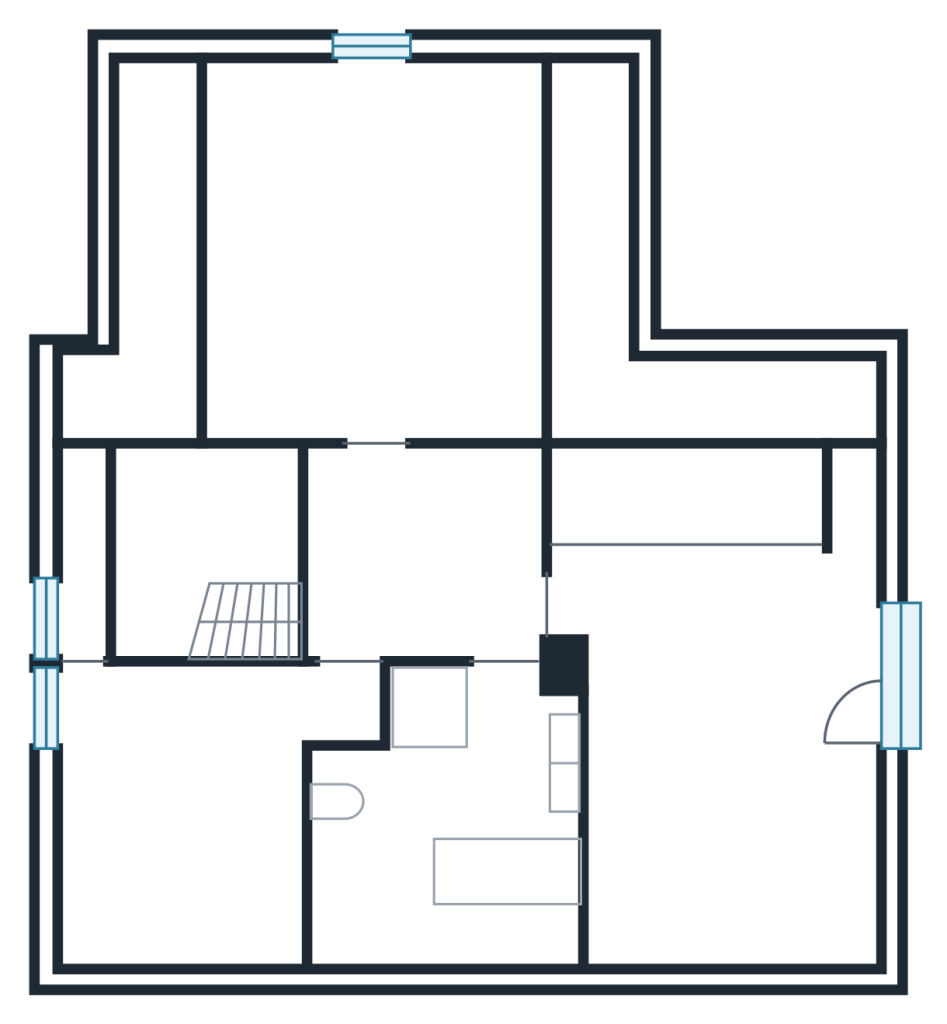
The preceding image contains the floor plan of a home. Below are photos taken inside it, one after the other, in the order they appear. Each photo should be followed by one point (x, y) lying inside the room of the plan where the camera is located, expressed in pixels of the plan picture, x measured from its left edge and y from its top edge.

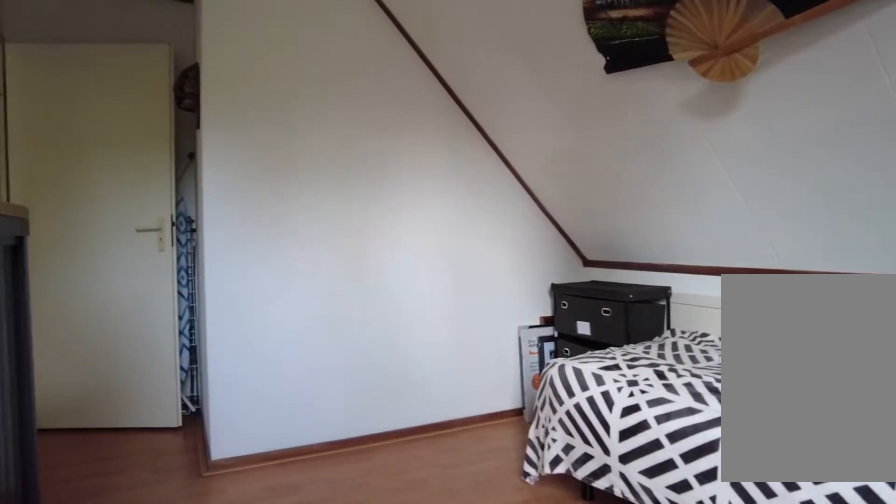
(198, 760)
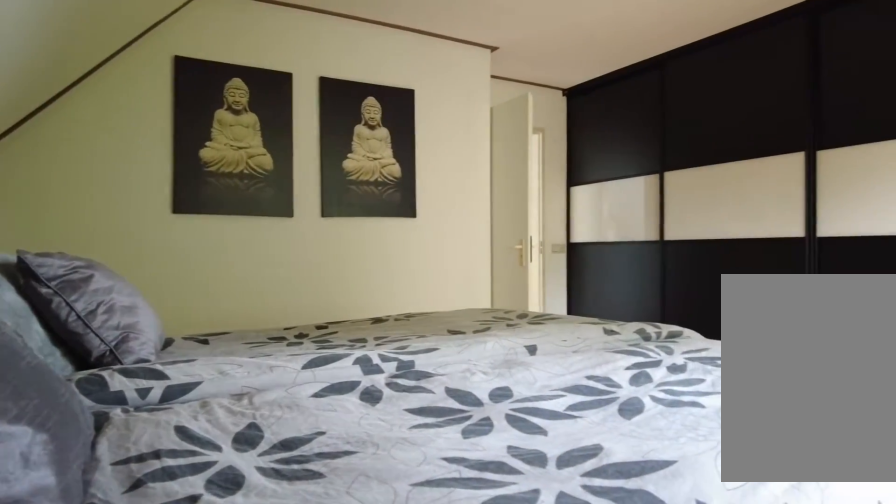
(733, 695)
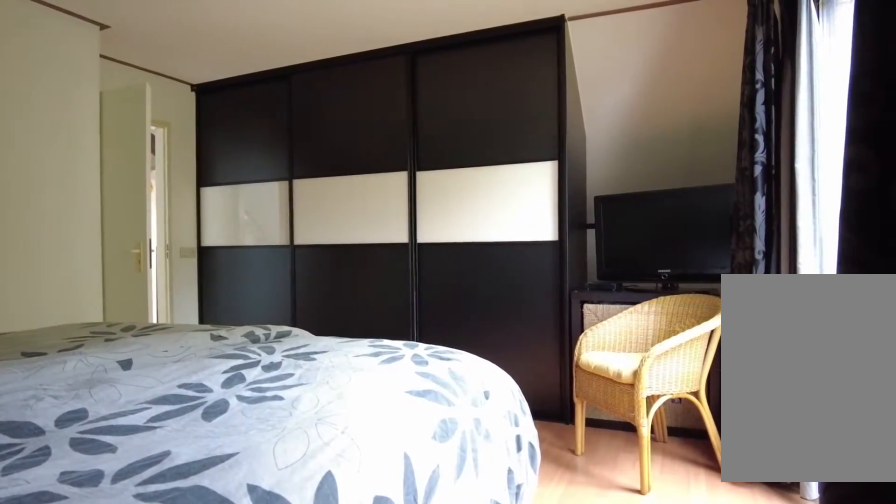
(733, 695)
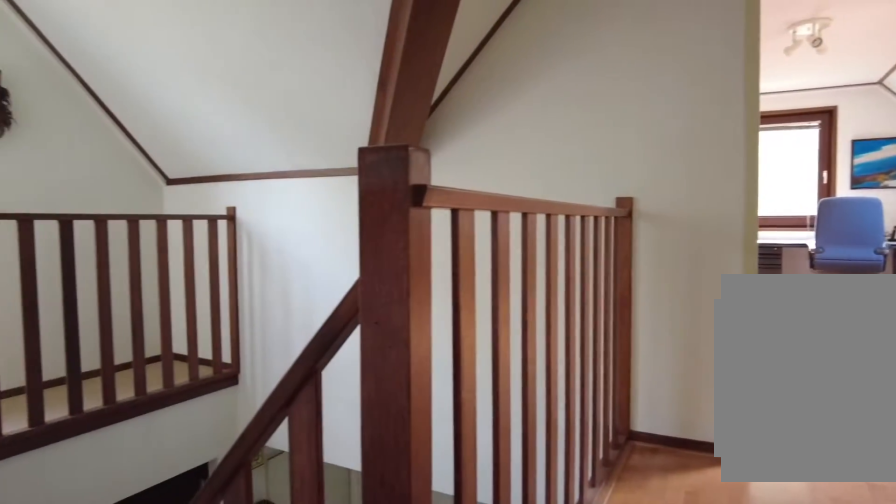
(426, 556)
